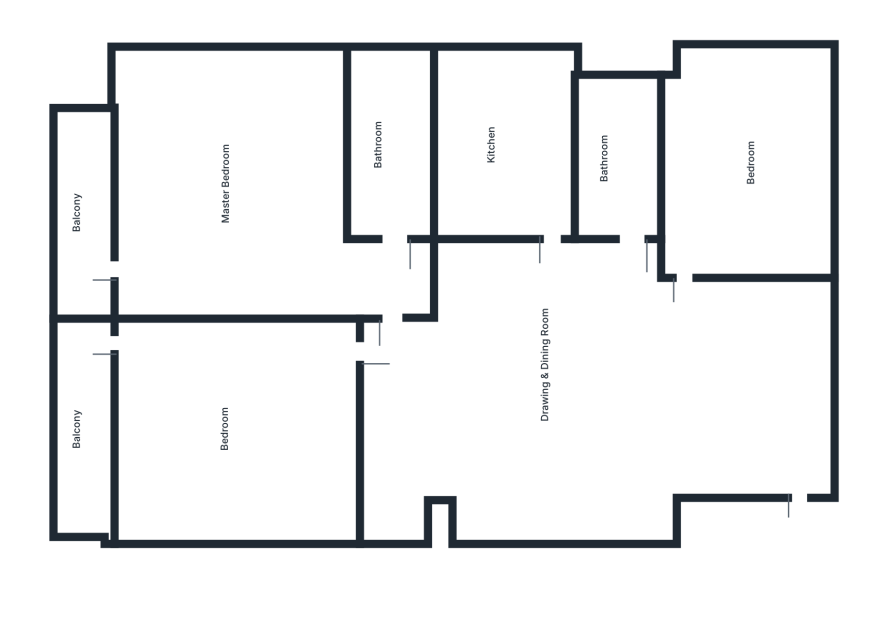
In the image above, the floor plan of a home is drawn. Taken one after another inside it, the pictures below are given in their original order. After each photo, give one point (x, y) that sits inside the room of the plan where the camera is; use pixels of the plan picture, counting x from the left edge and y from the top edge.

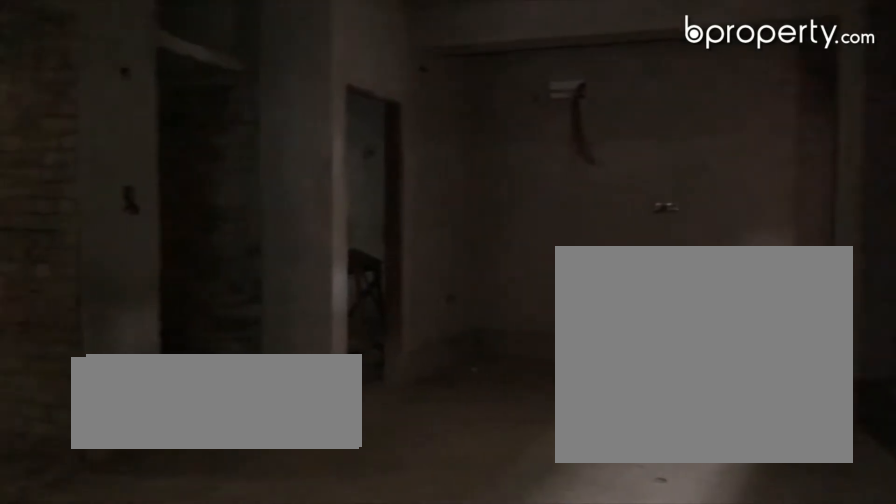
(604, 356)
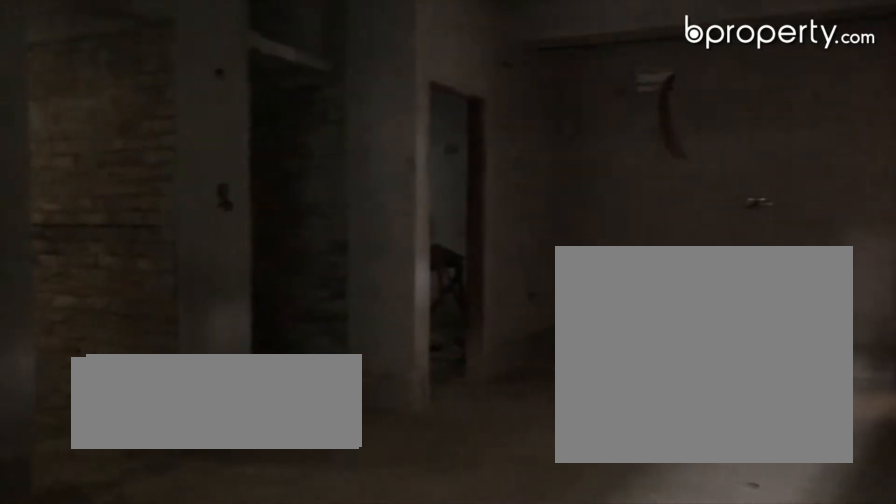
(604, 356)
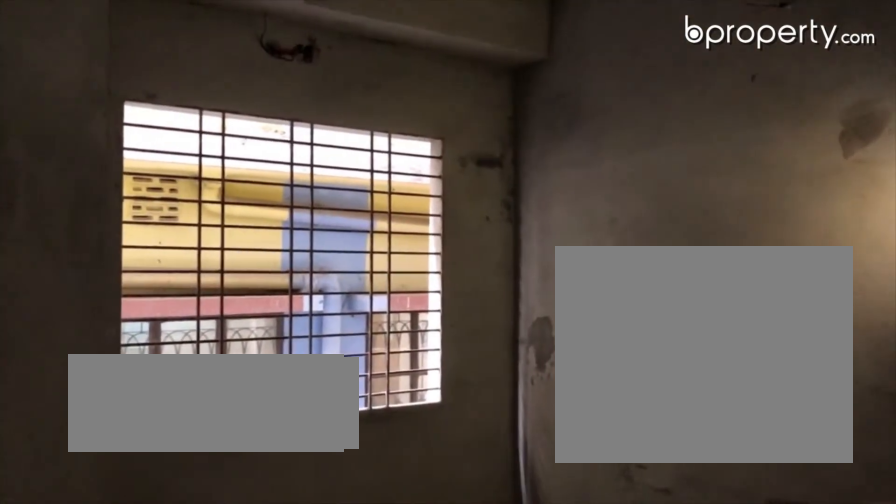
(747, 179)
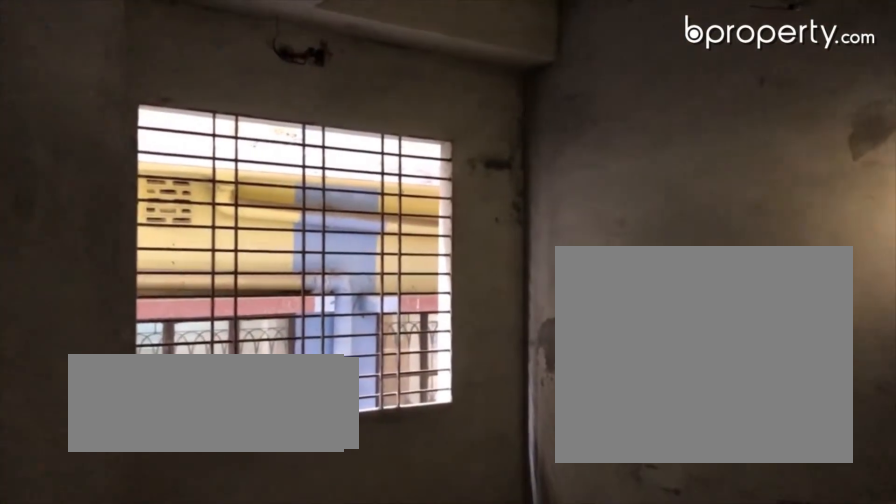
(747, 179)
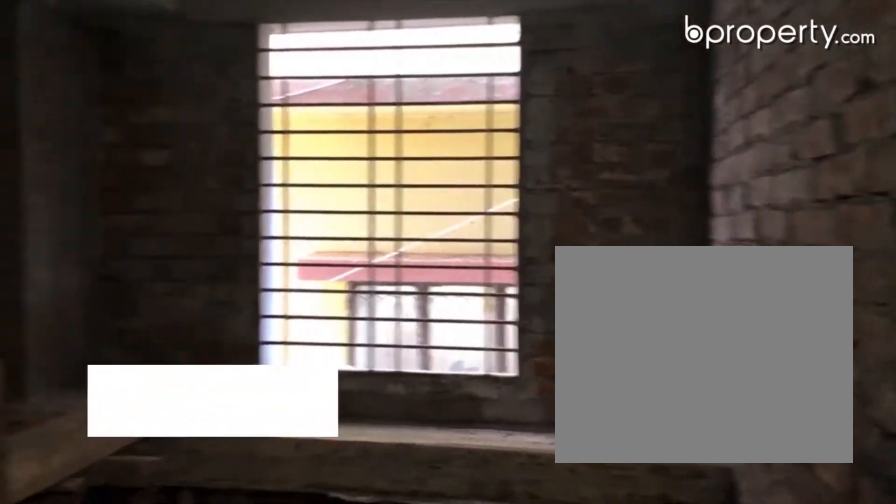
(511, 160)
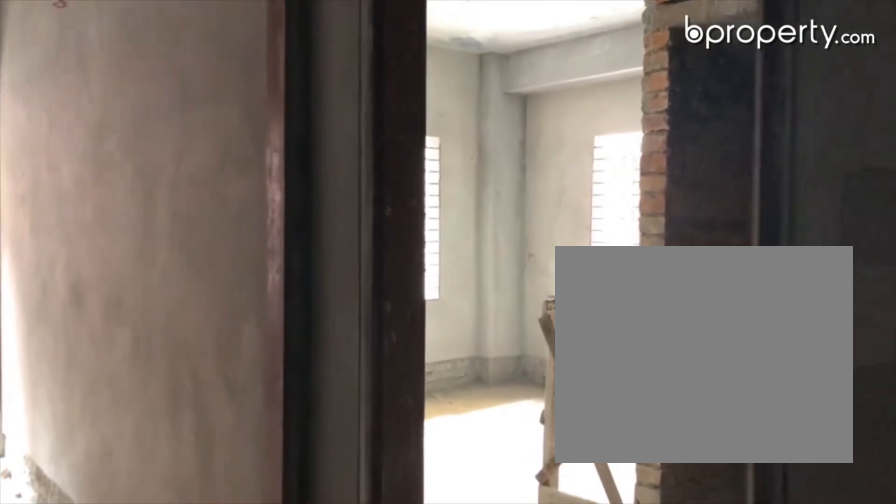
(398, 344)
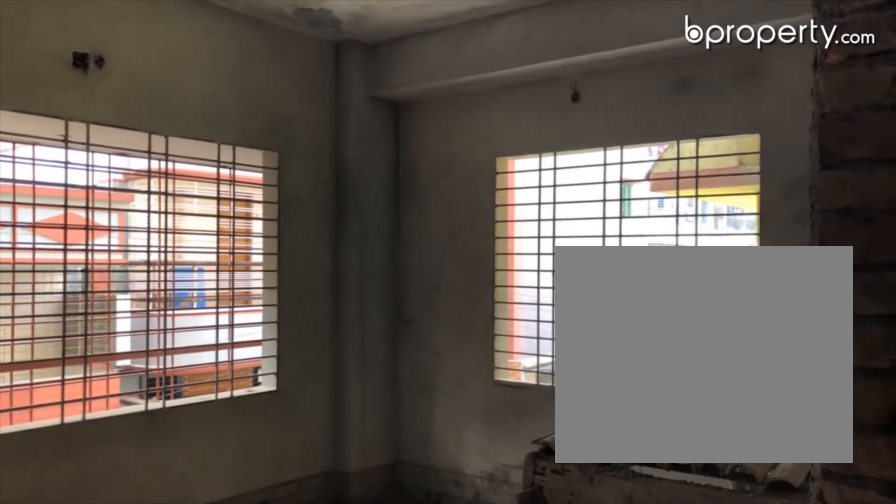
(260, 185)
